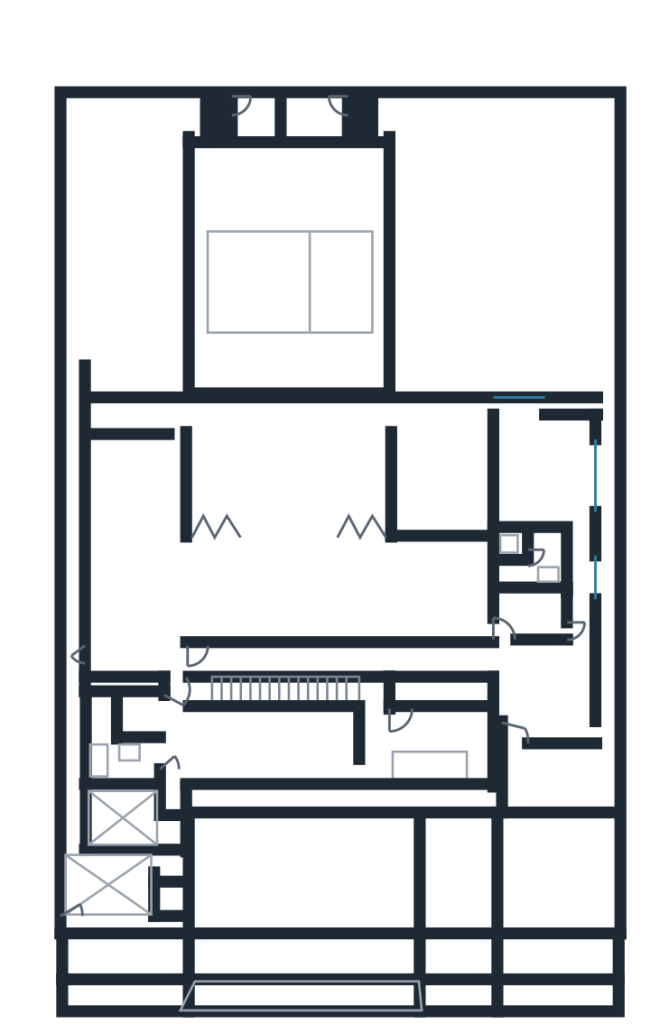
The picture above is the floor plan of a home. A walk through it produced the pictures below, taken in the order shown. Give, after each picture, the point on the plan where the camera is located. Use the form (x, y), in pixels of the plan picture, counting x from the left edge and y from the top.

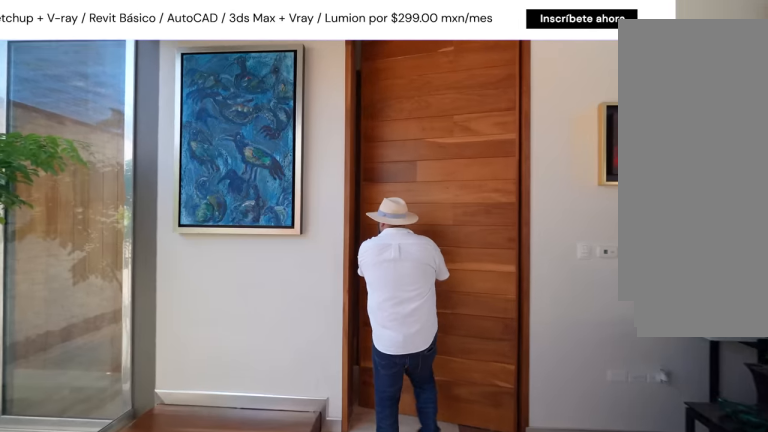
(278, 652)
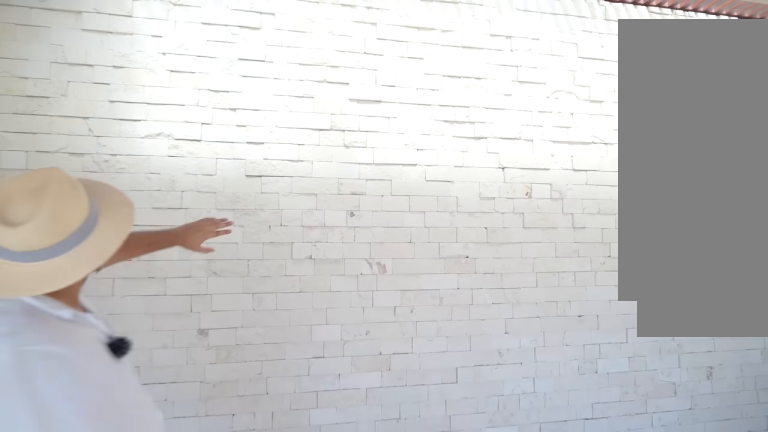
(238, 820)
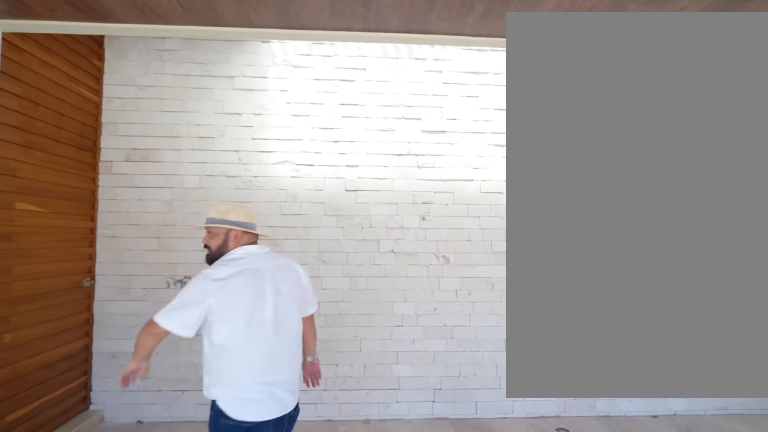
(241, 822)
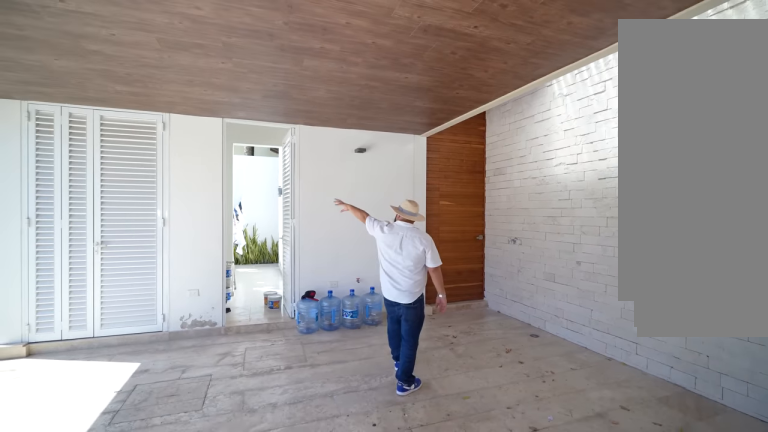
(278, 854)
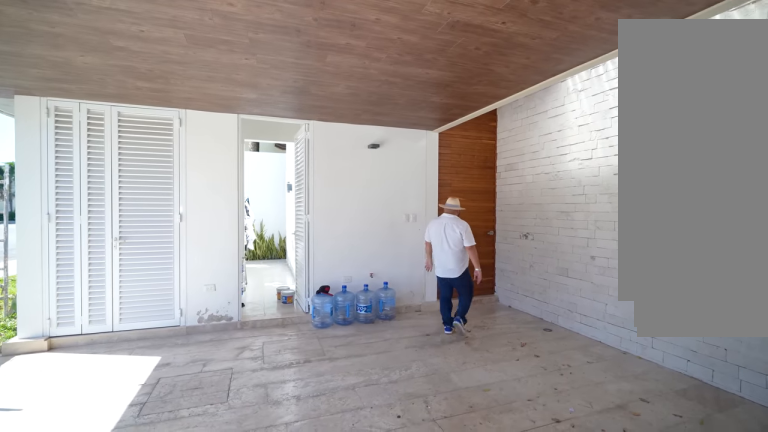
(278, 860)
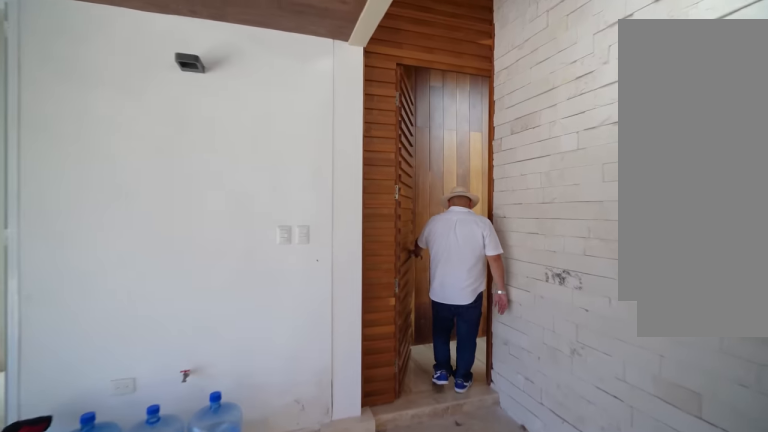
(261, 849)
